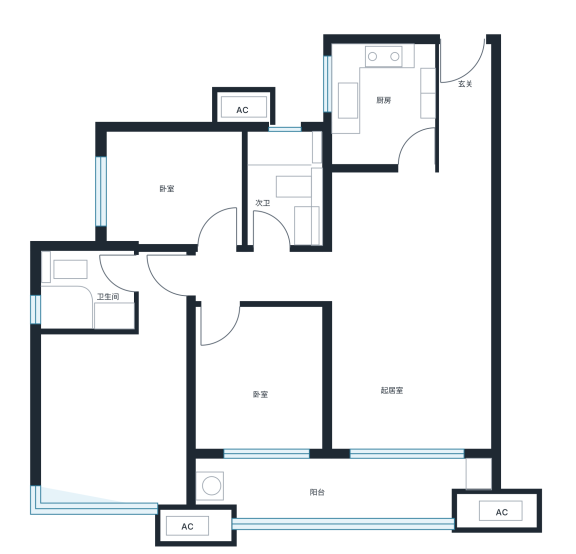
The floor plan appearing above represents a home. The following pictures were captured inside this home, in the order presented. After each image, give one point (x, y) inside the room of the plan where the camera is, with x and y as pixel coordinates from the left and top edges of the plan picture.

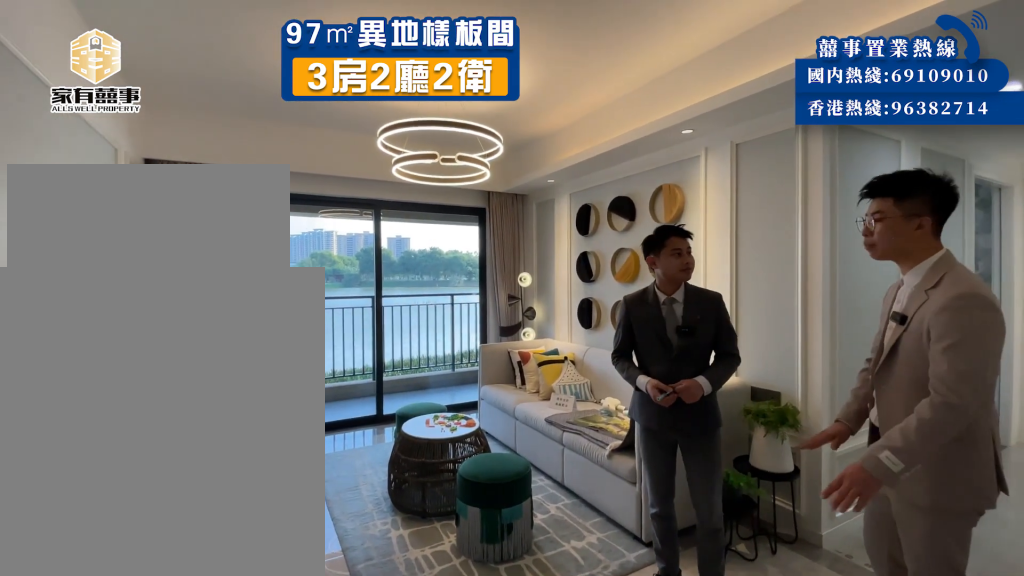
(366, 305)
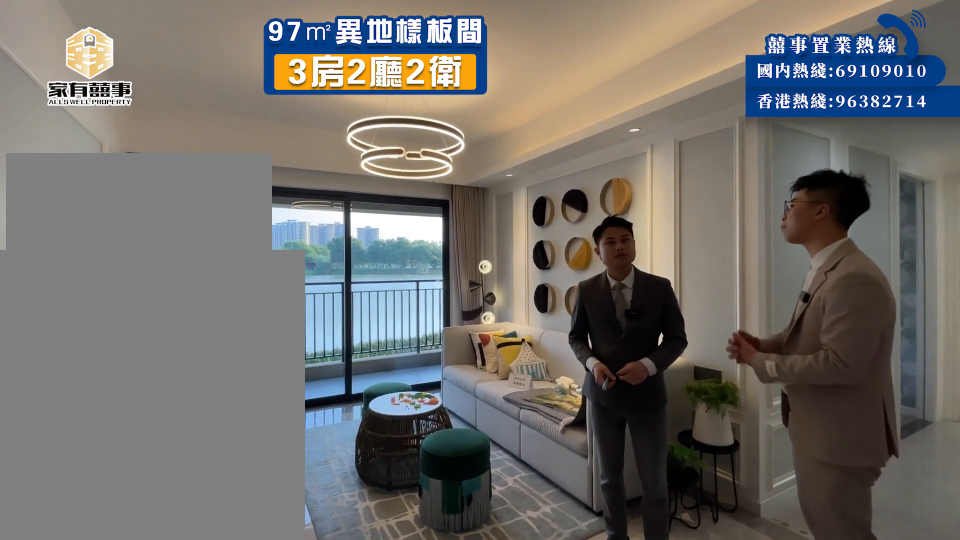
(366, 305)
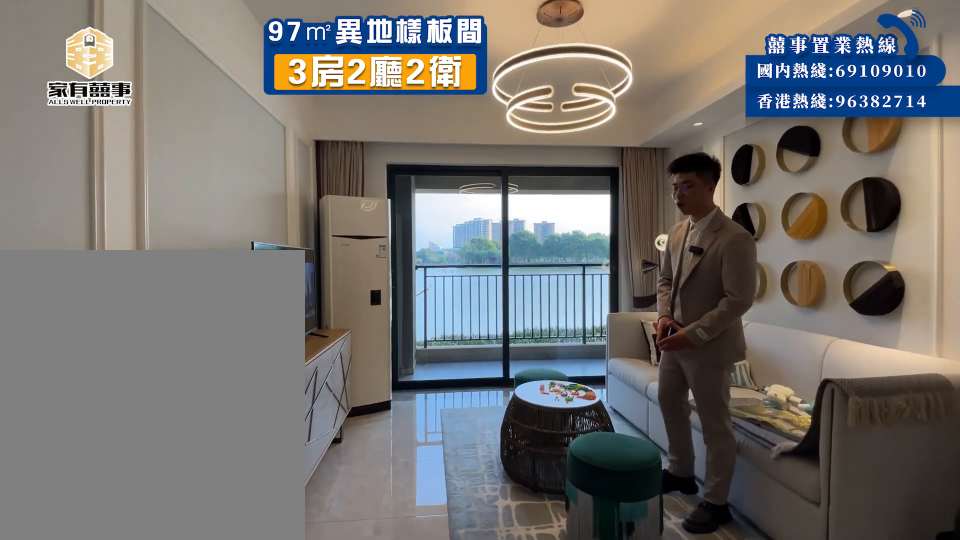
(366, 366)
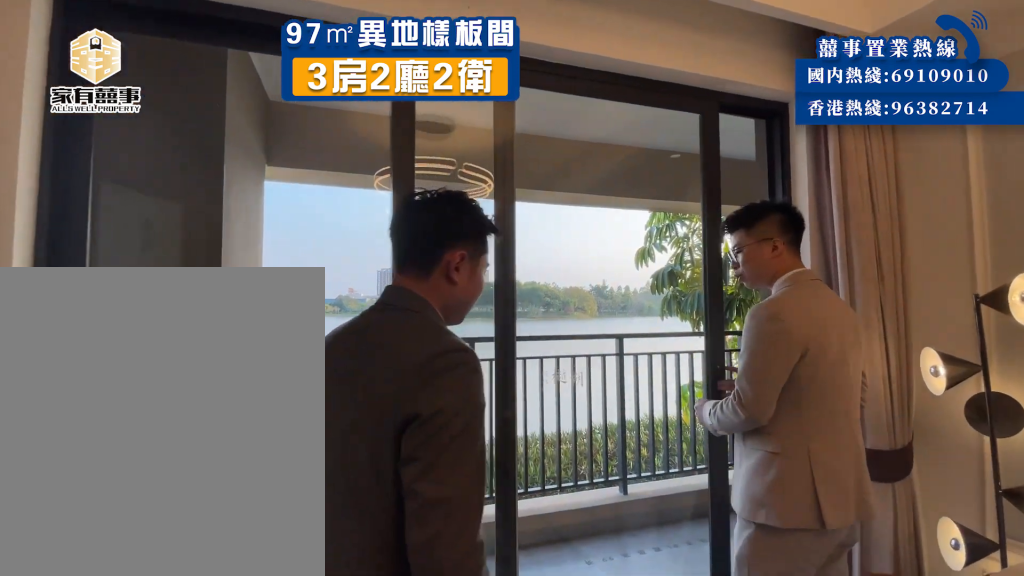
(366, 419)
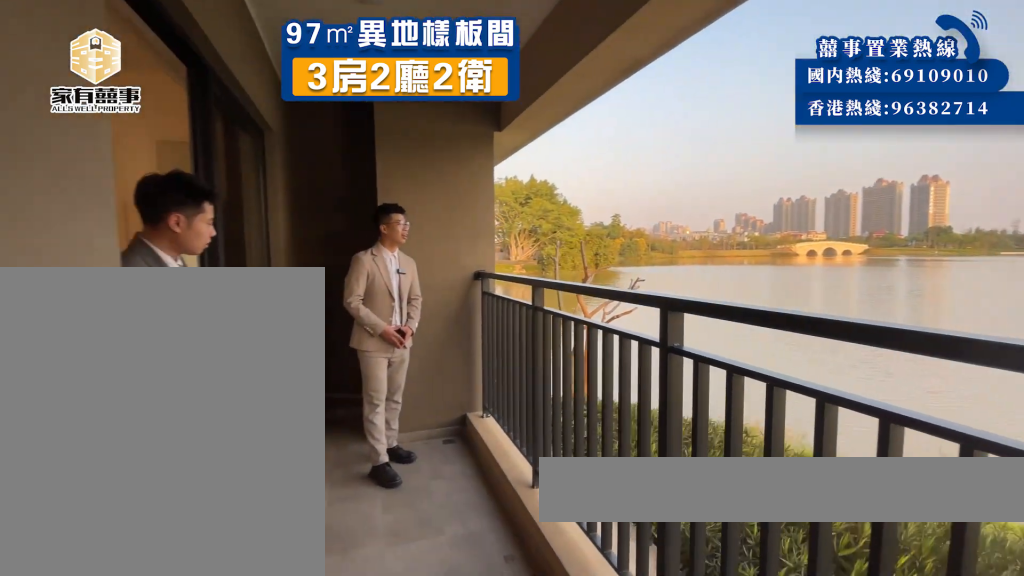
(366, 487)
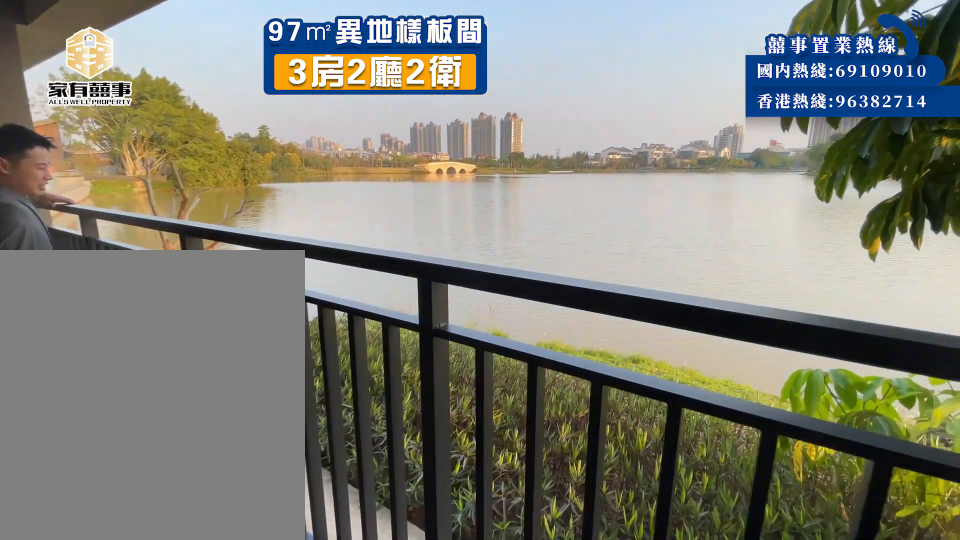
(366, 487)
